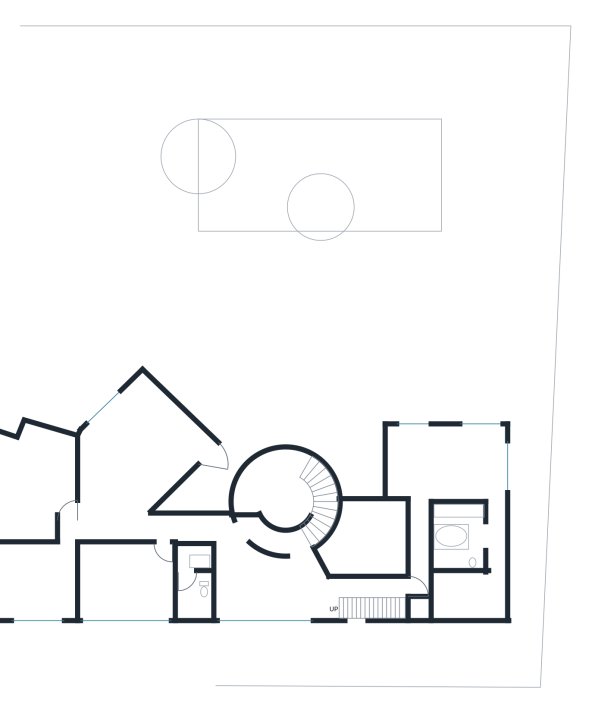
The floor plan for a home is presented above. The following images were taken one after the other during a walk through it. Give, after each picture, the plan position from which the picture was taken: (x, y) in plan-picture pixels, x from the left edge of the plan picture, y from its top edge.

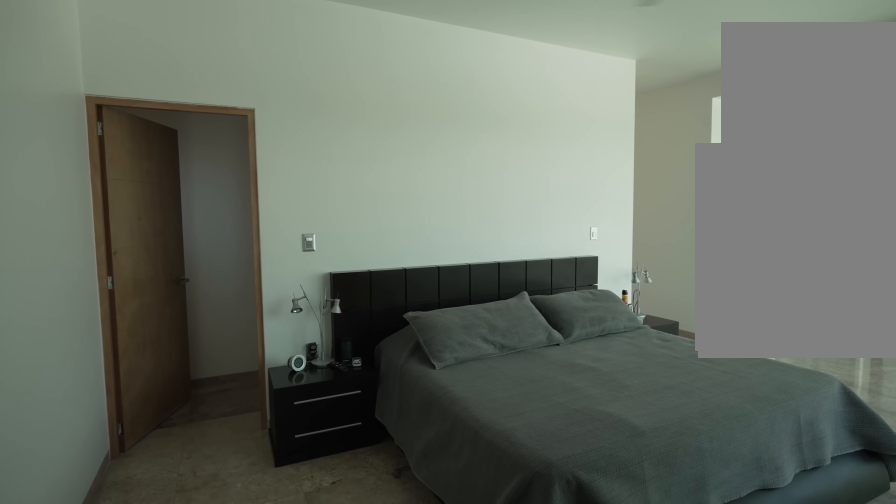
(495, 453)
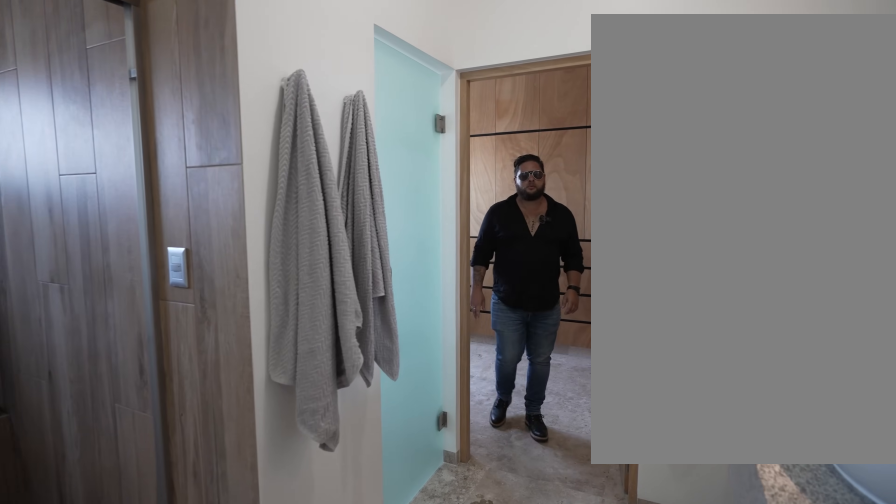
(496, 561)
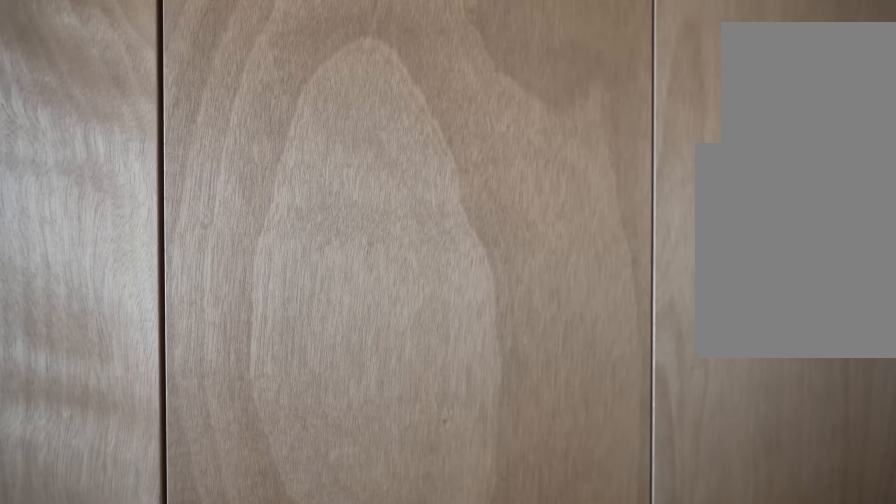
(464, 598)
